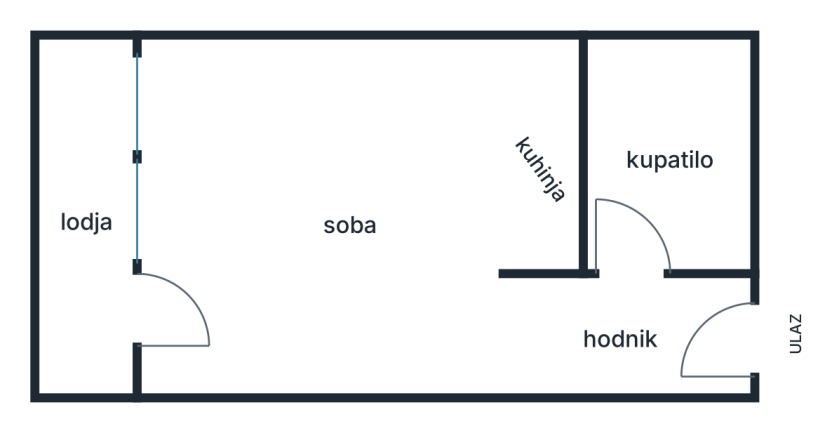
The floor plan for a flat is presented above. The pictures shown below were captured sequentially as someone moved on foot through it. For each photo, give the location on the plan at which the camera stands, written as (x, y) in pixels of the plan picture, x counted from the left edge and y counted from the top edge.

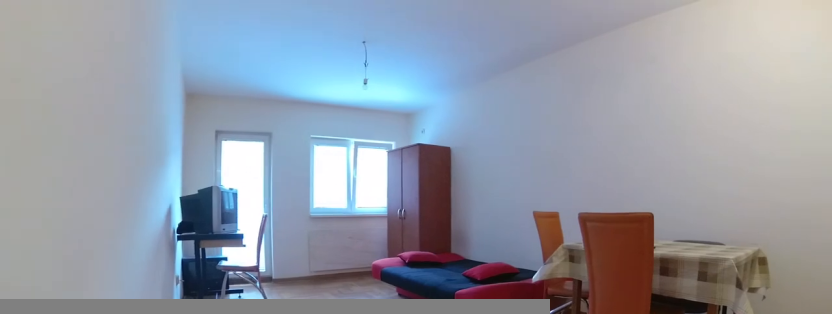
(519, 322)
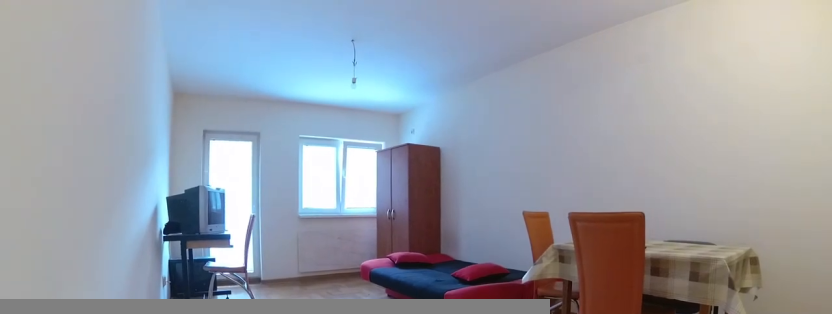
(519, 322)
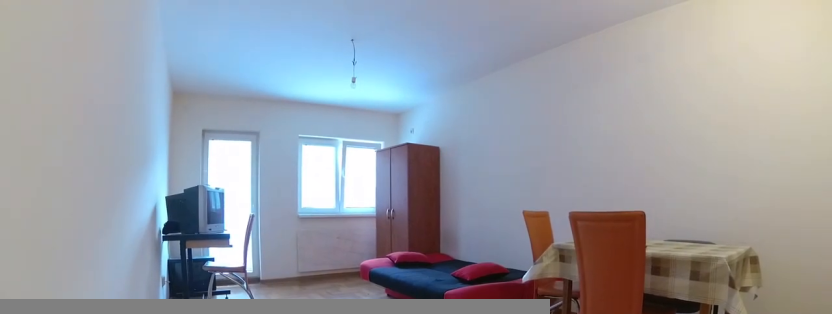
(519, 322)
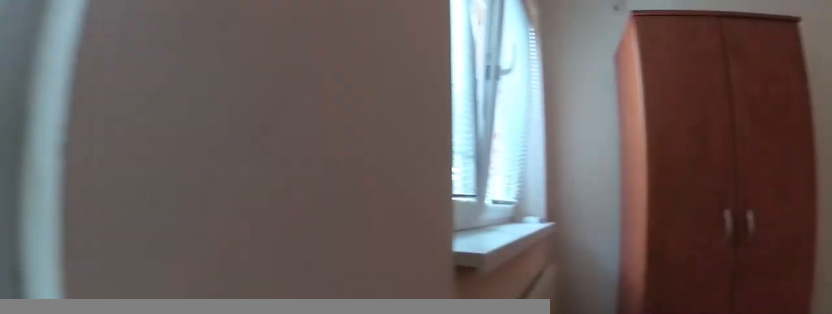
(175, 297)
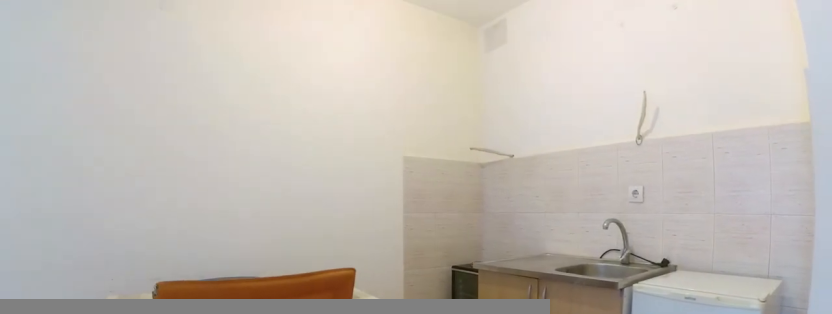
(392, 277)
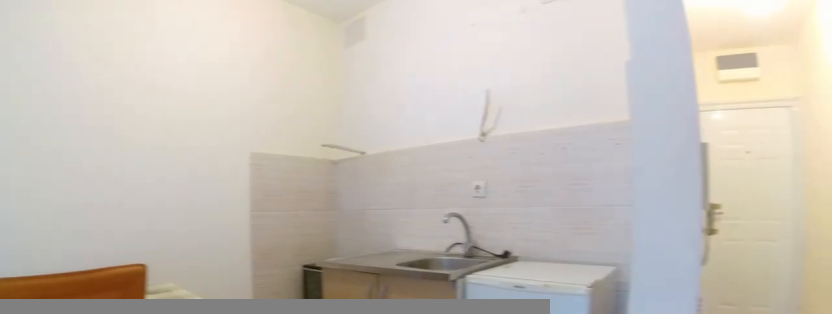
(402, 285)
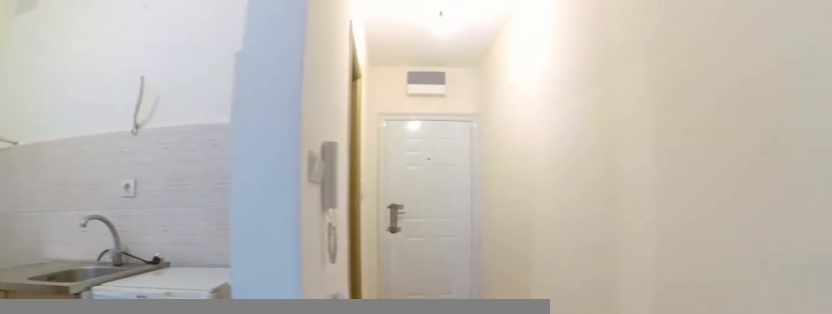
(444, 314)
